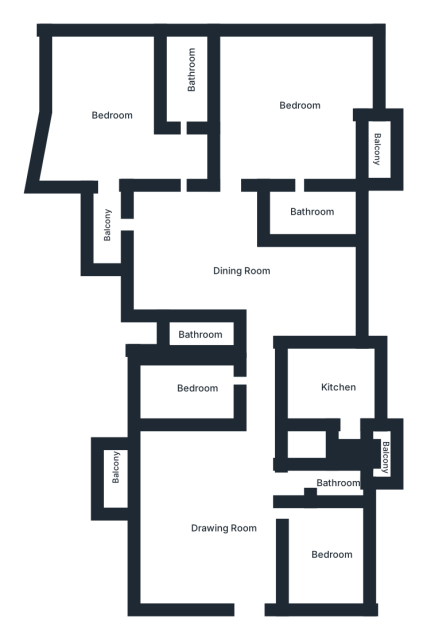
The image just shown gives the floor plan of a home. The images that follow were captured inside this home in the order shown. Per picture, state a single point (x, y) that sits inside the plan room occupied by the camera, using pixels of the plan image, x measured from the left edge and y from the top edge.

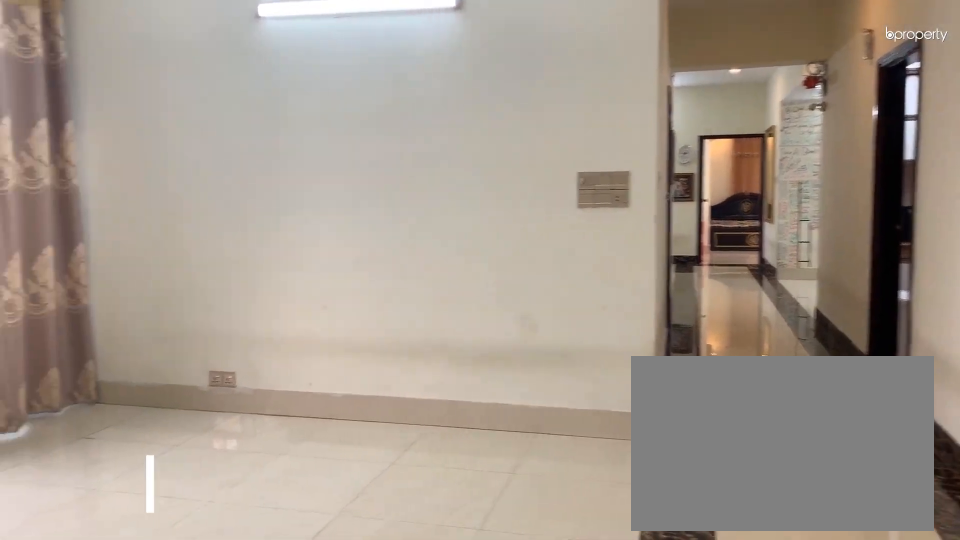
(226, 528)
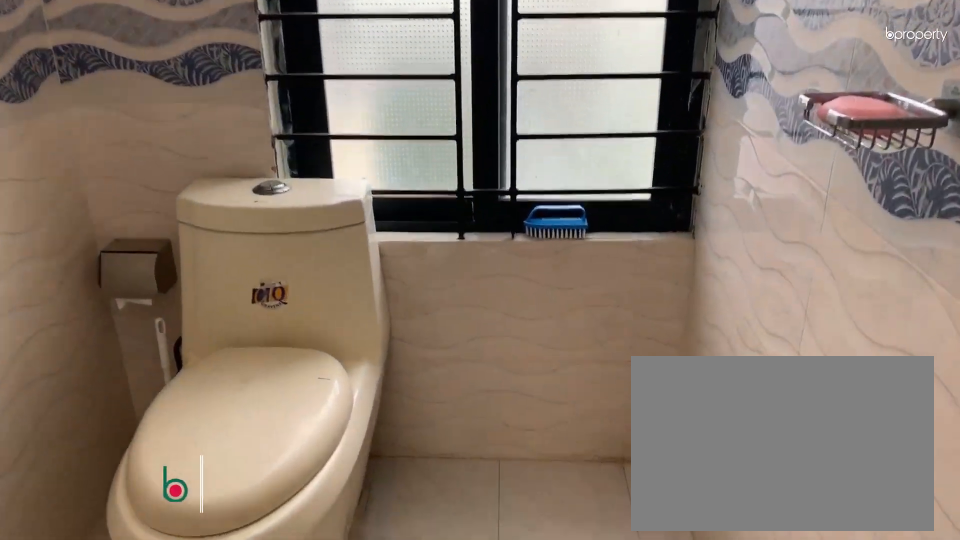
(339, 483)
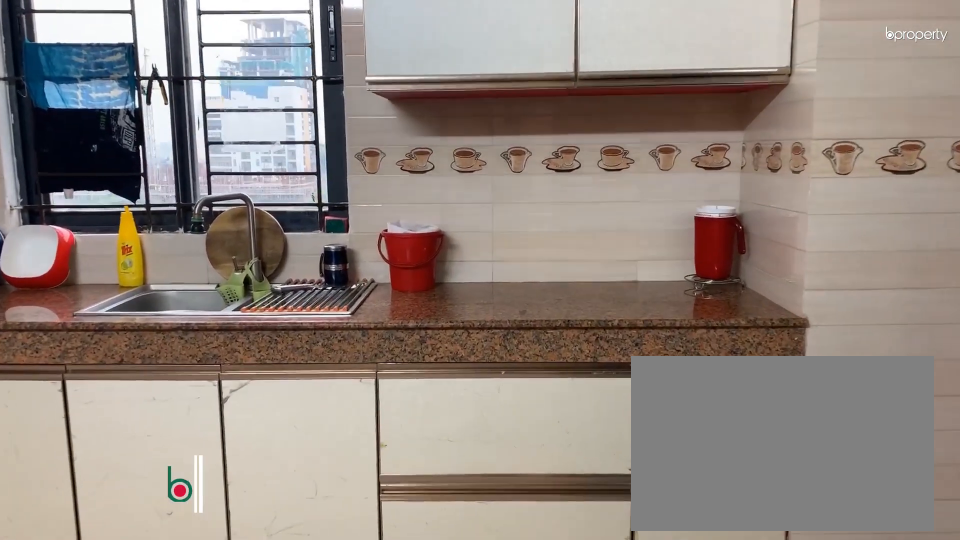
(342, 388)
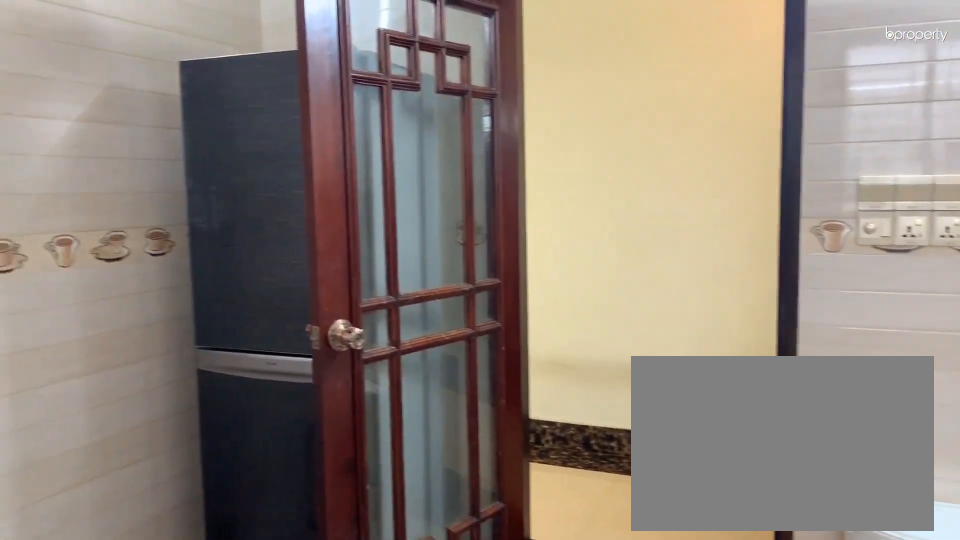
(342, 387)
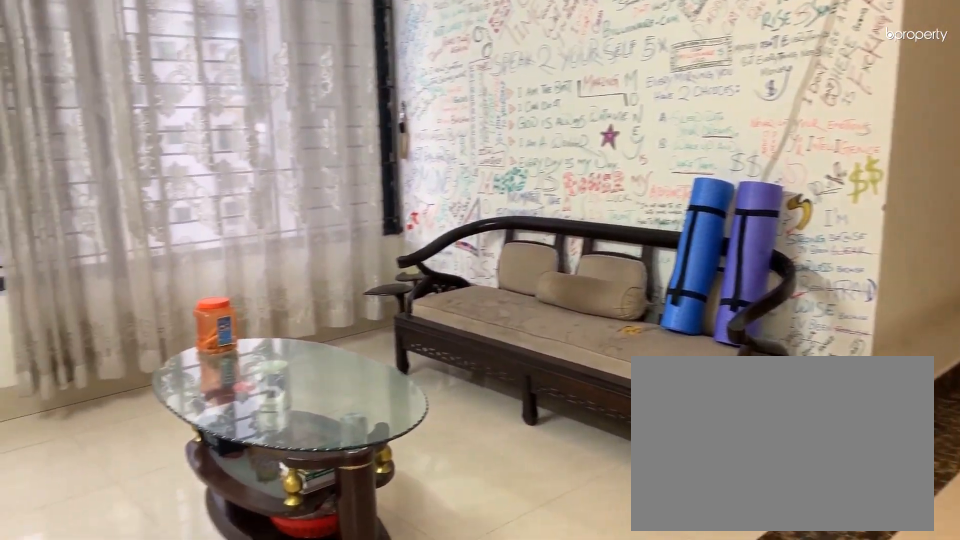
(229, 253)
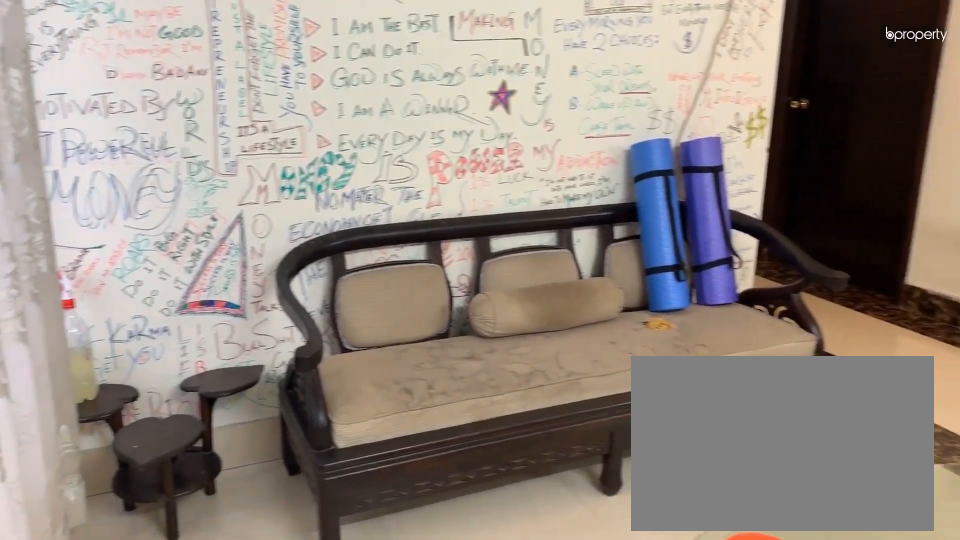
(301, 289)
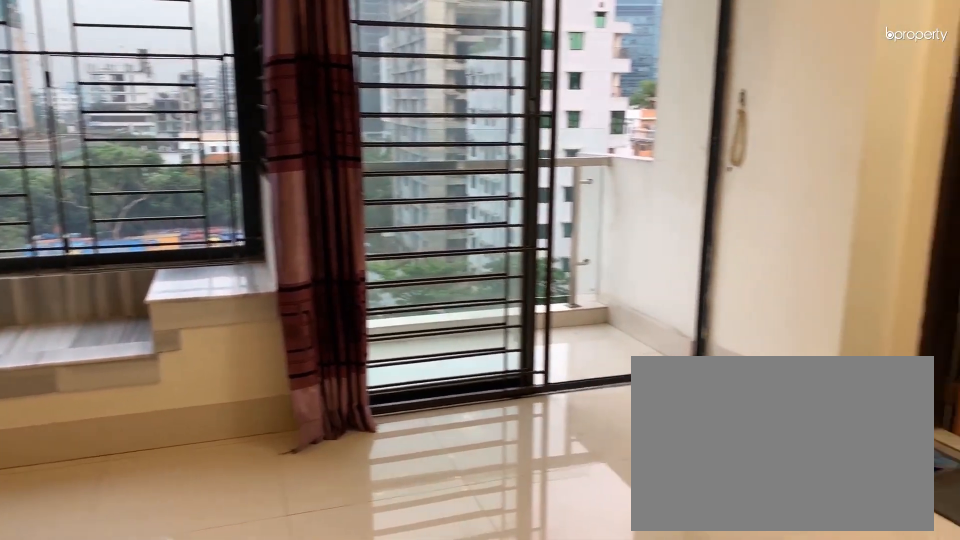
(296, 105)
